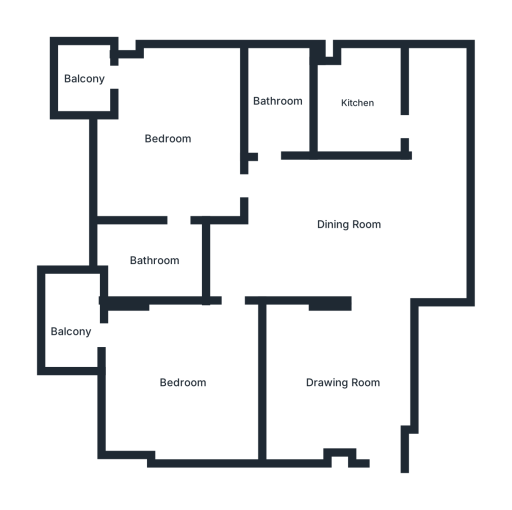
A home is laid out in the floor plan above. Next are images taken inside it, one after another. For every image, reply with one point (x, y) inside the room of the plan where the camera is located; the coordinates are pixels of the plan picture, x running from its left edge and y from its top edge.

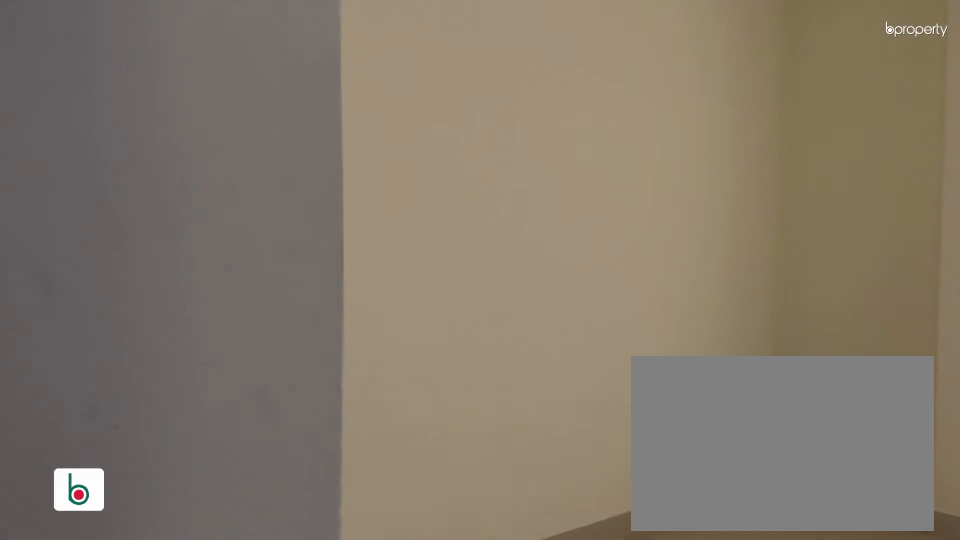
(342, 385)
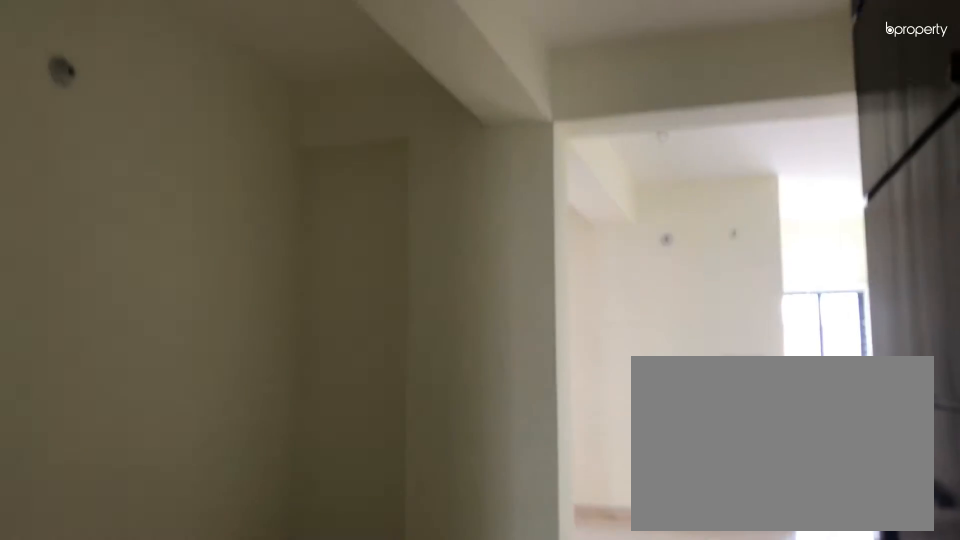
(342, 385)
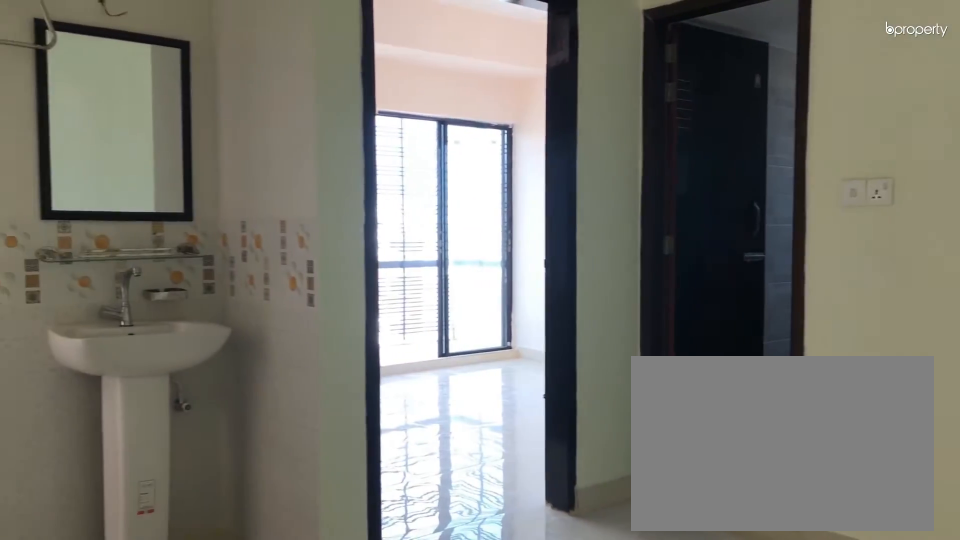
(348, 226)
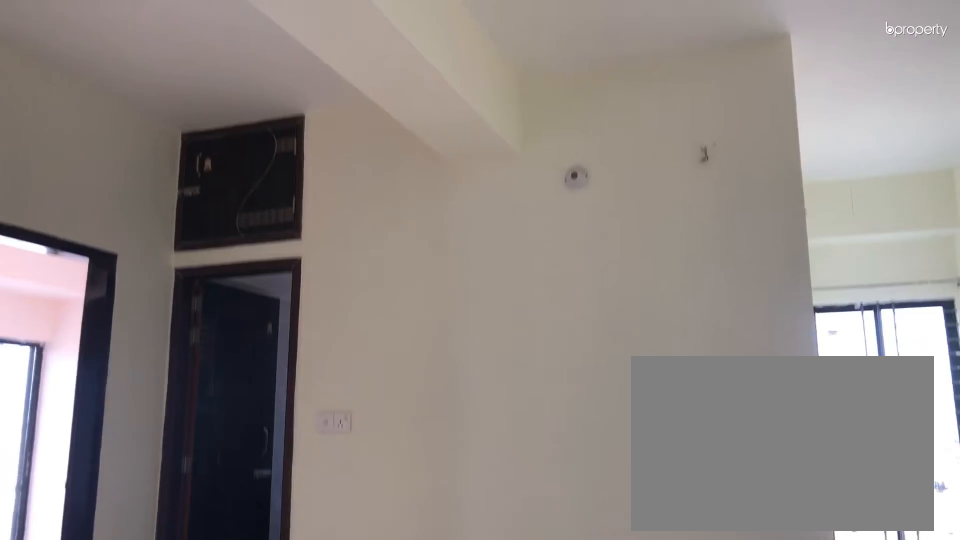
(348, 225)
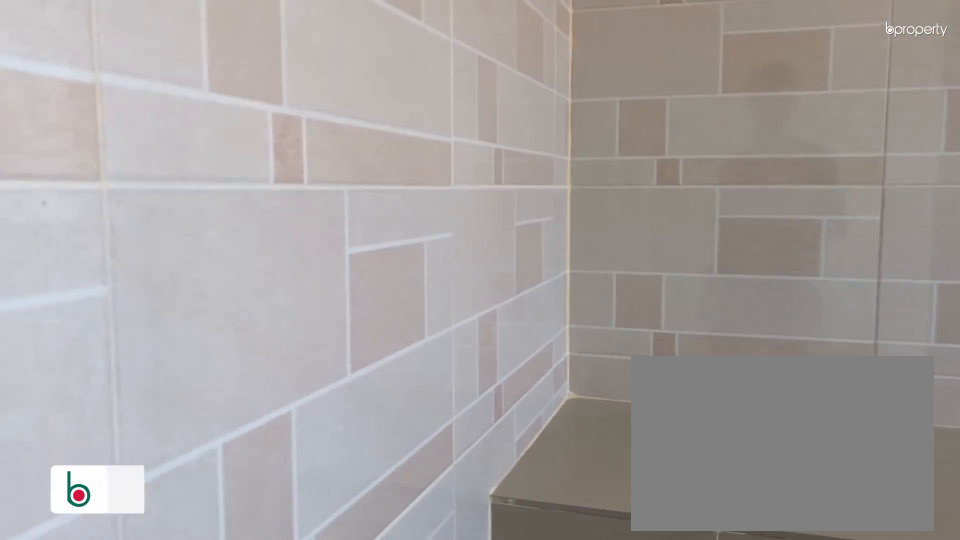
(358, 103)
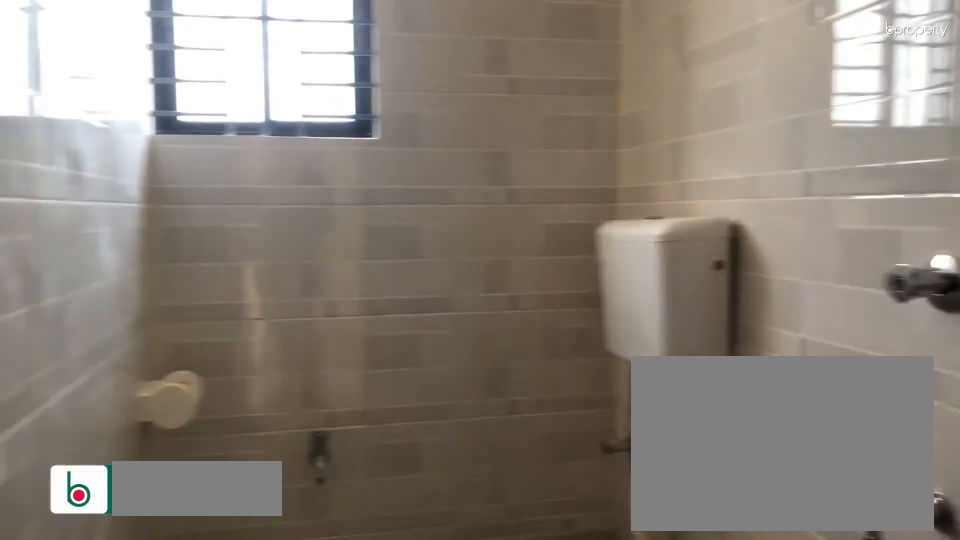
(278, 99)
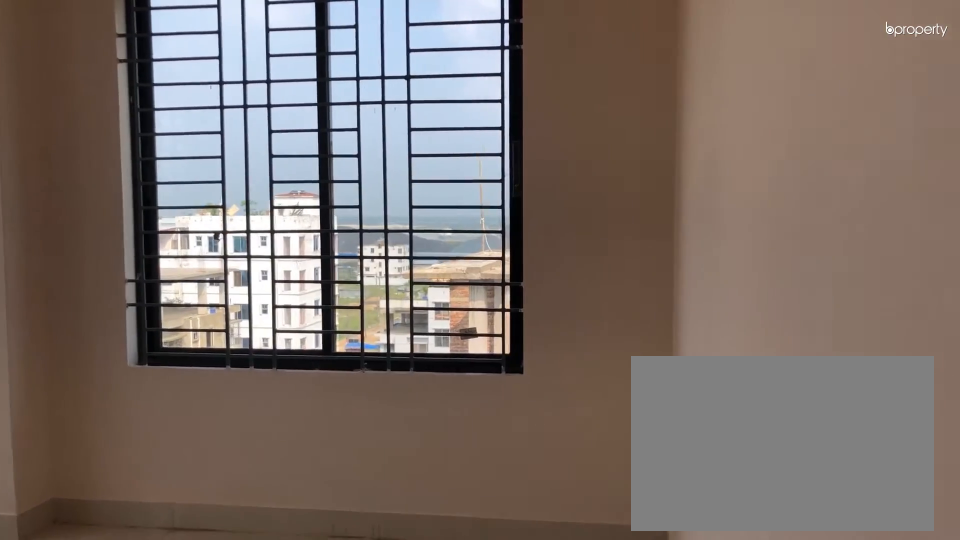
(166, 139)
